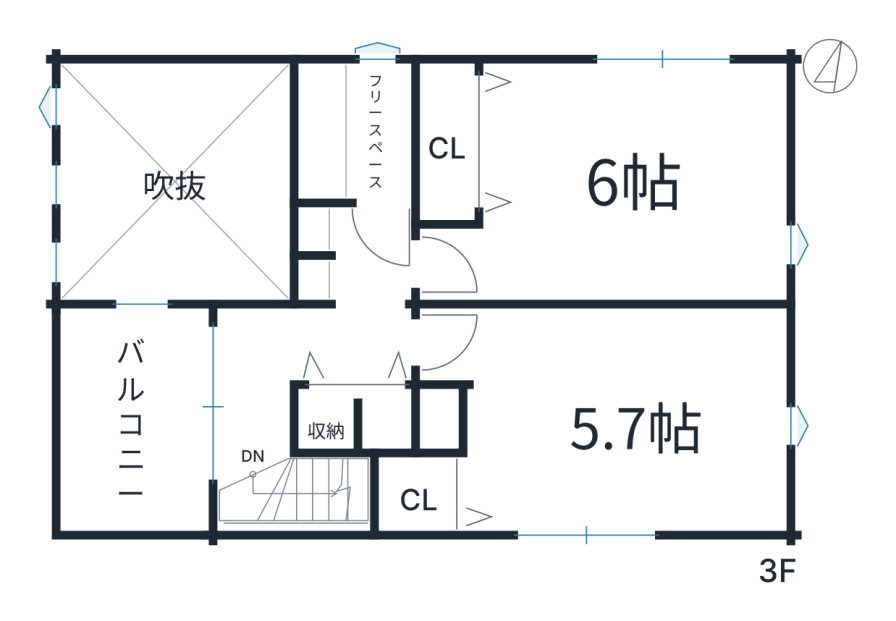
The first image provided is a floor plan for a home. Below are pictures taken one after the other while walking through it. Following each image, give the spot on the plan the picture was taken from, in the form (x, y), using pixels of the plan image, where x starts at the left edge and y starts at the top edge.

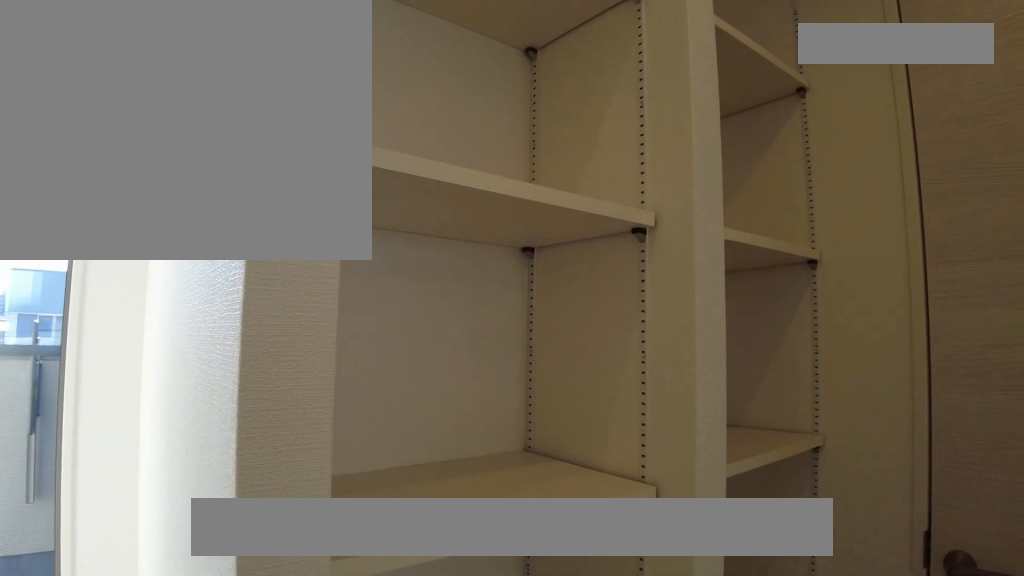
(353, 389)
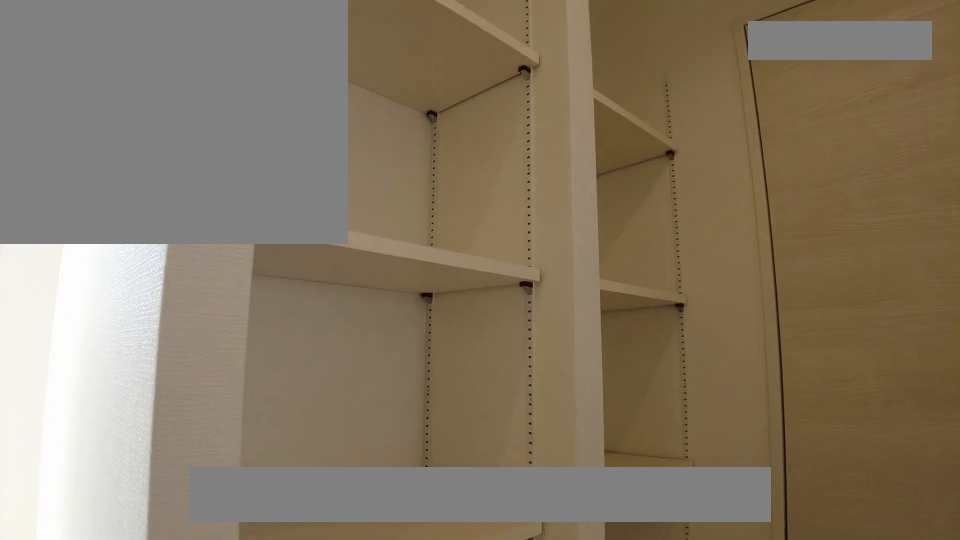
(364, 385)
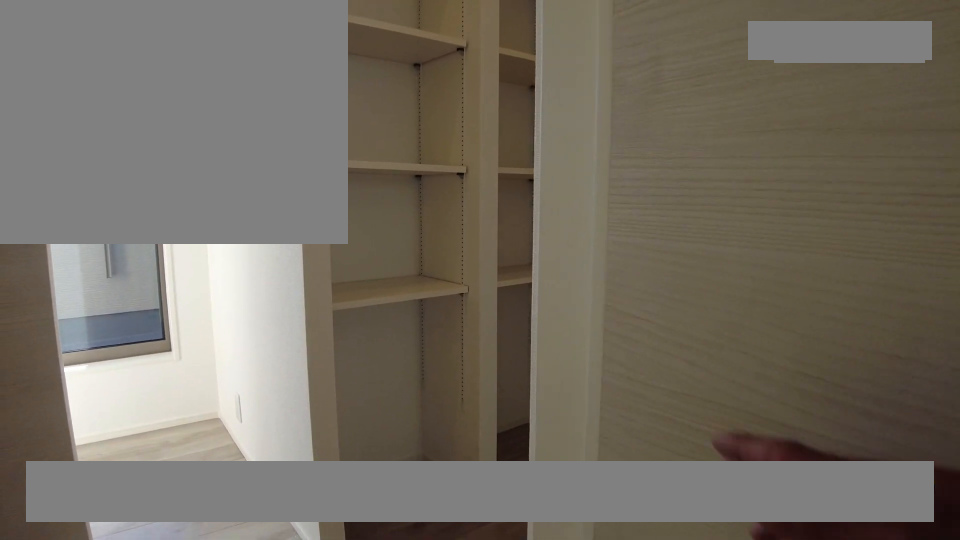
(347, 389)
